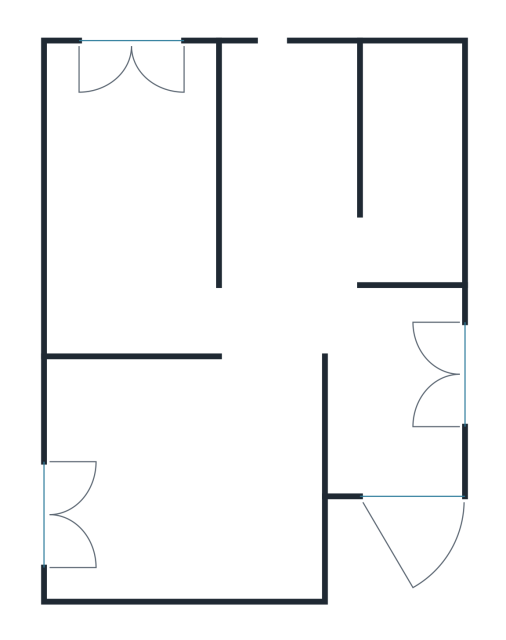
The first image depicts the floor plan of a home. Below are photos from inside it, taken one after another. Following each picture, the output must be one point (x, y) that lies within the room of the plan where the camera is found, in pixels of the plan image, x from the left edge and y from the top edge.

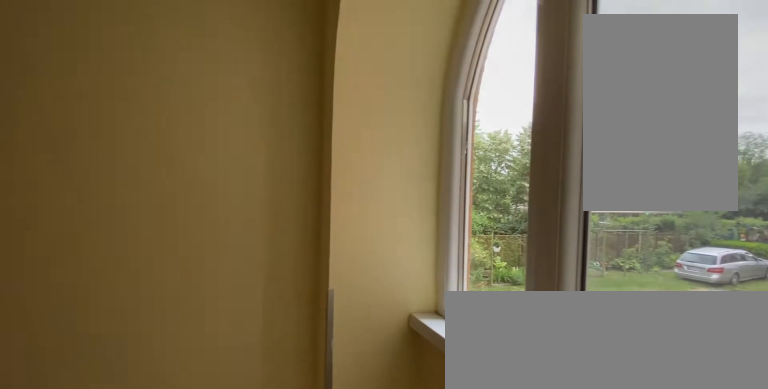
(395, 397)
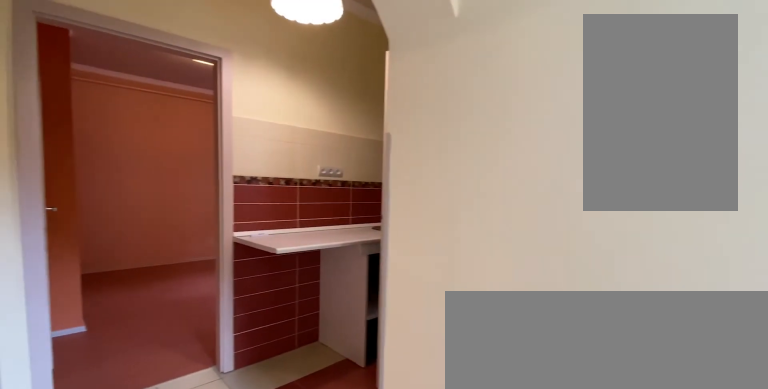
(395, 397)
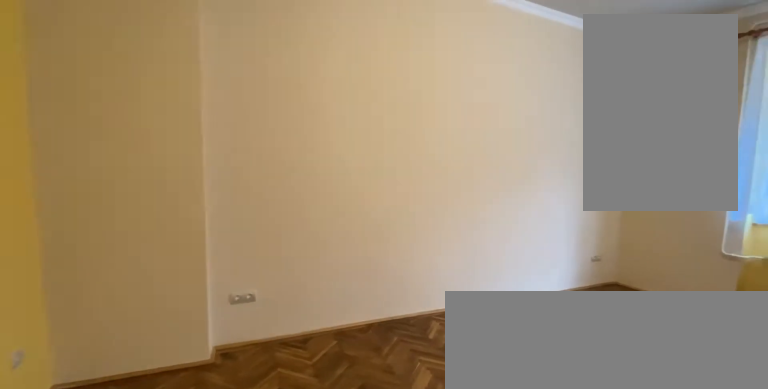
(186, 478)
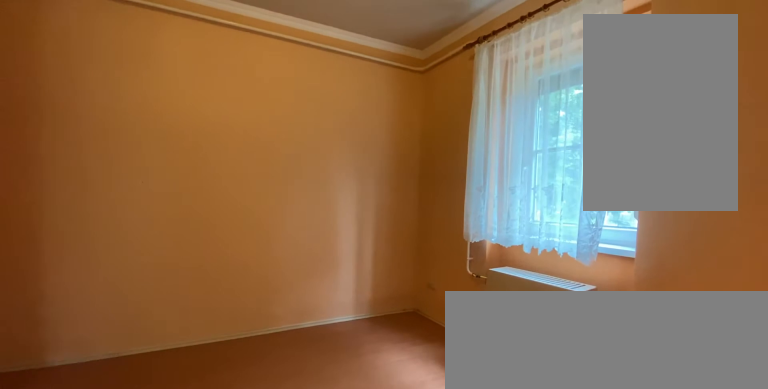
(123, 195)
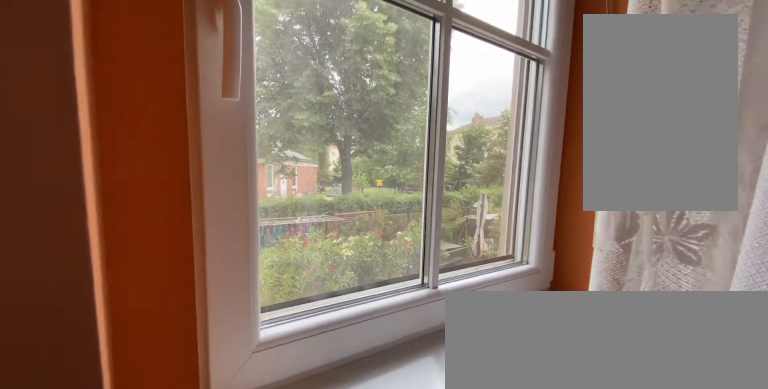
(123, 195)
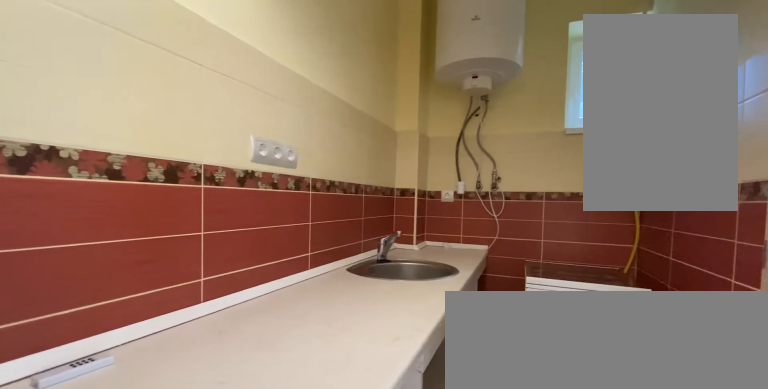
(291, 176)
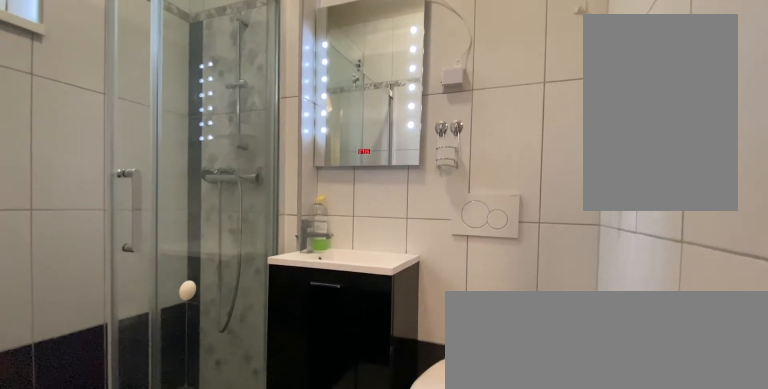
(413, 191)
